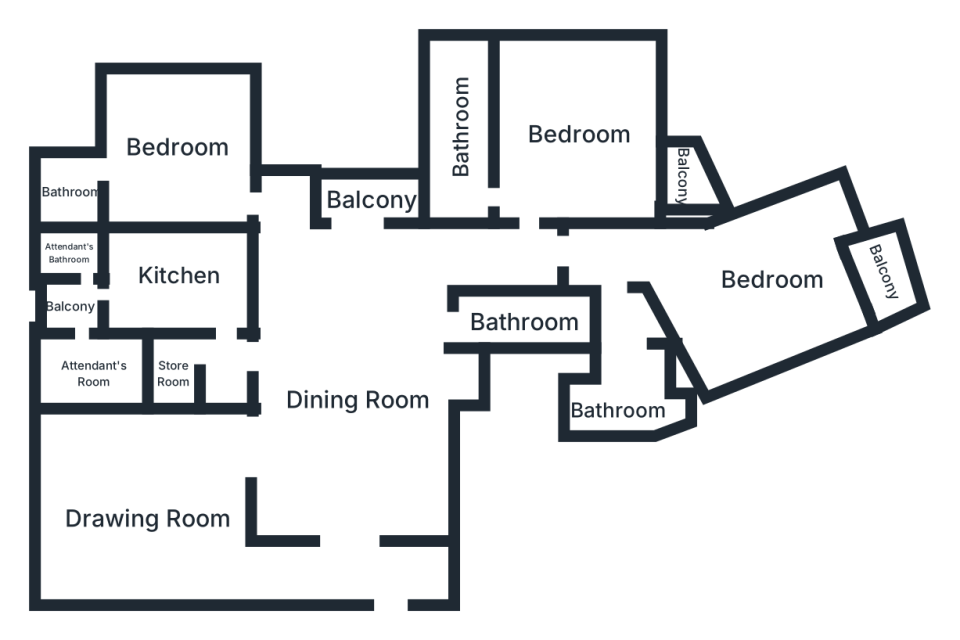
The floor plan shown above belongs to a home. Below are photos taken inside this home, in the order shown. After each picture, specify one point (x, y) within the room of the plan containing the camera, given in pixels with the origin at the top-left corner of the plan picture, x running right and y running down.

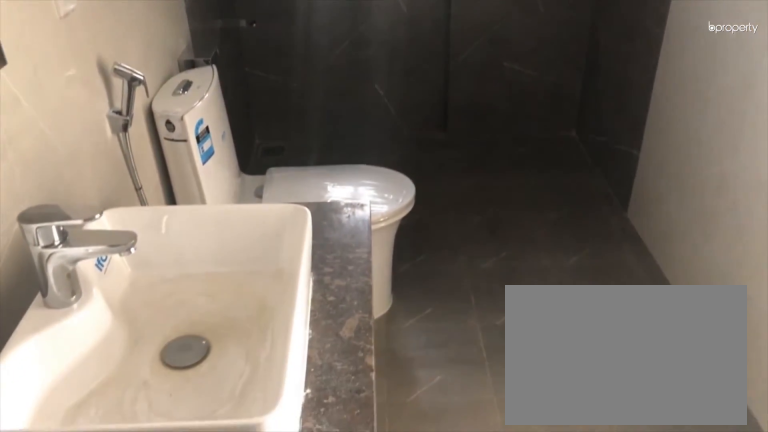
(462, 124)
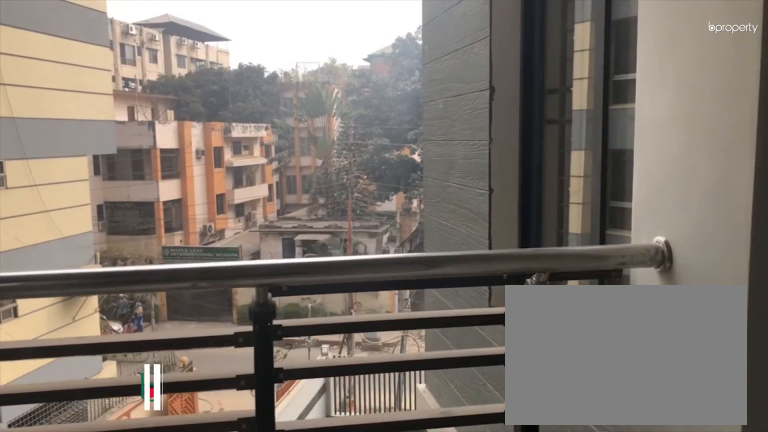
(681, 172)
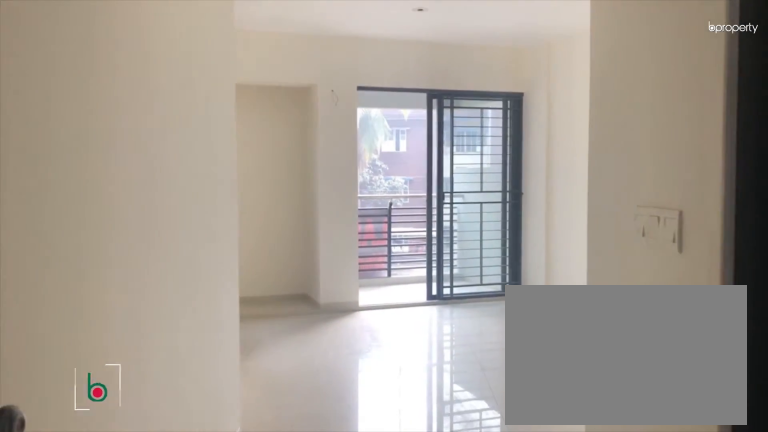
(771, 279)
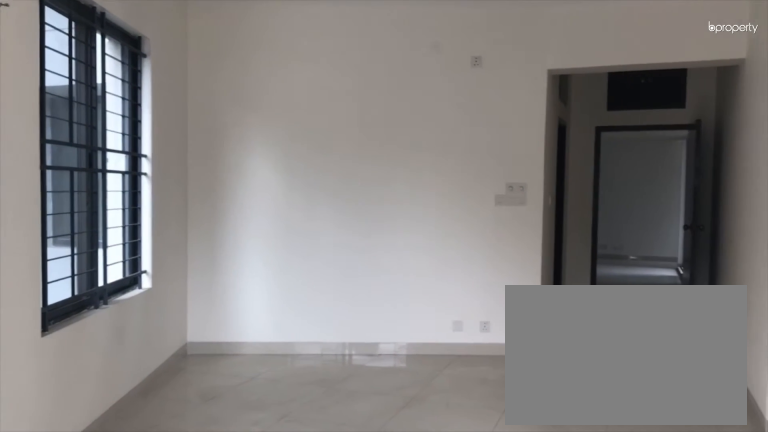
(771, 279)
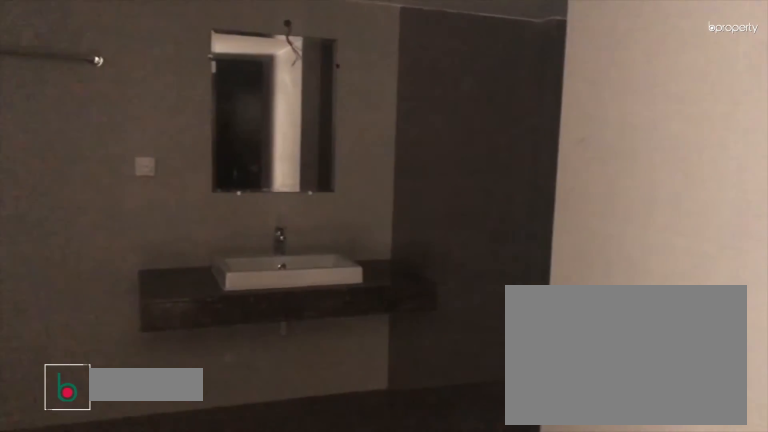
(630, 394)
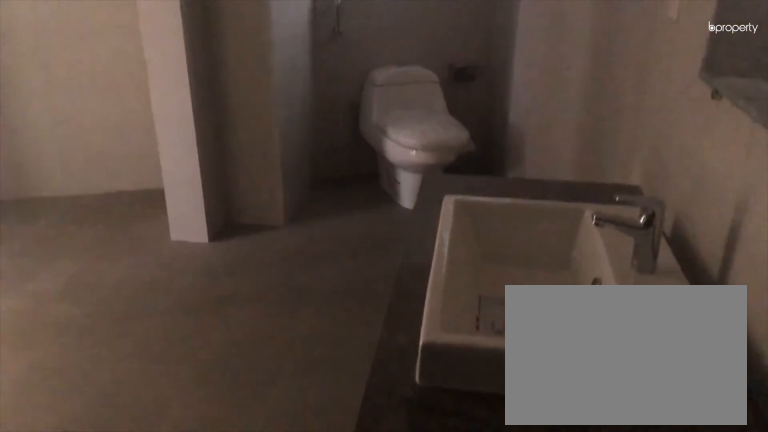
(630, 394)
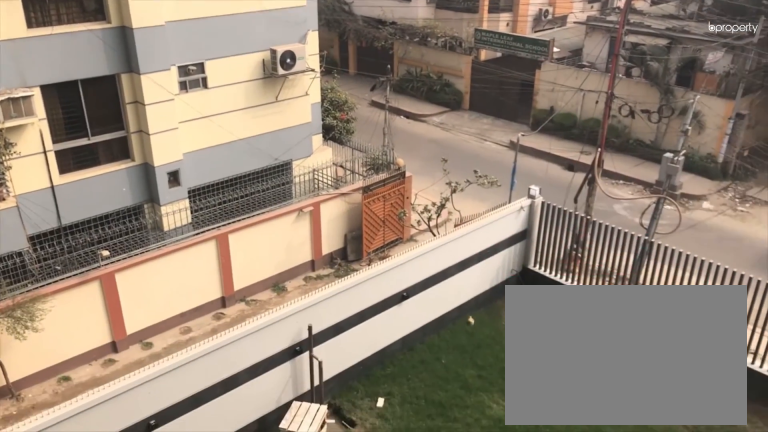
(888, 277)
